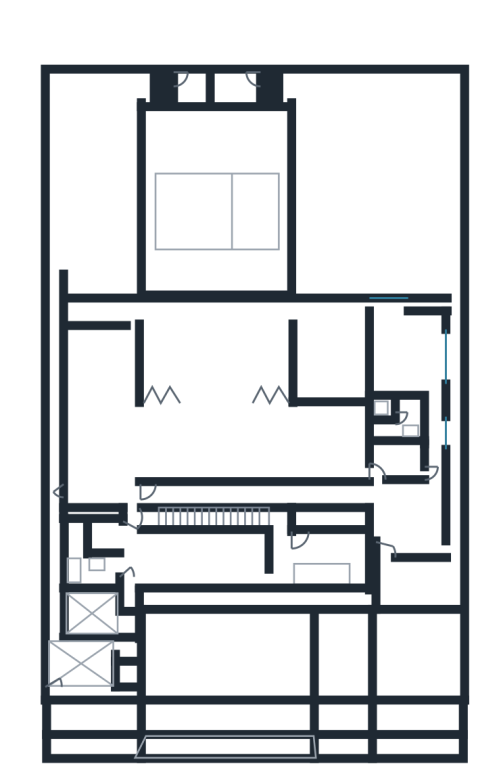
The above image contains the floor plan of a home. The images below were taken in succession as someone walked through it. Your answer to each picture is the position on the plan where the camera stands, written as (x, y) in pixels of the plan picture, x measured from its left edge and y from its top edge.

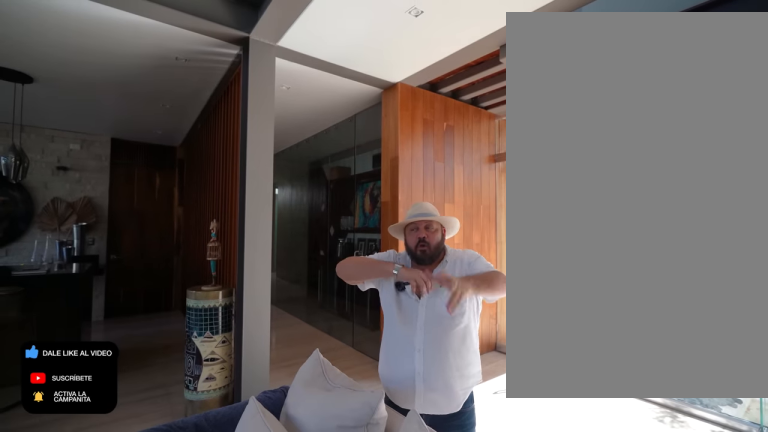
(283, 466)
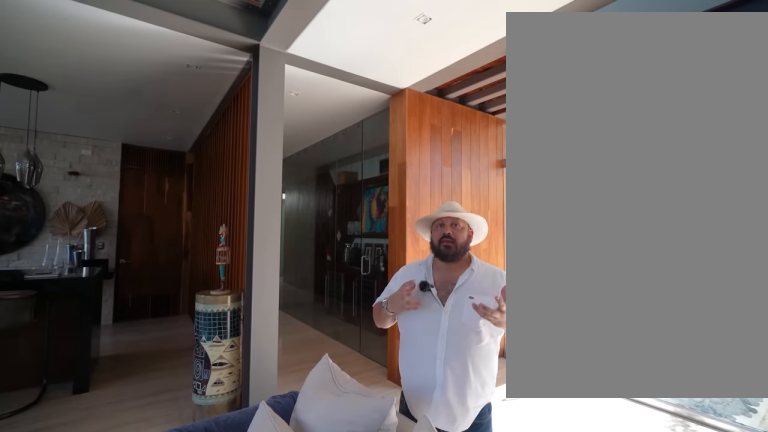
(275, 466)
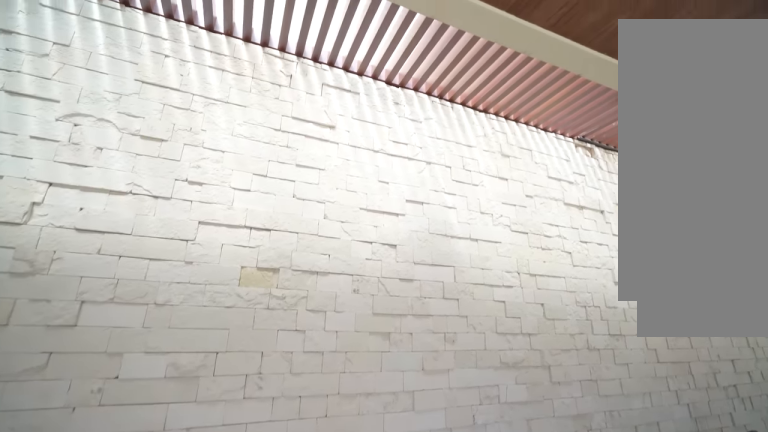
(192, 640)
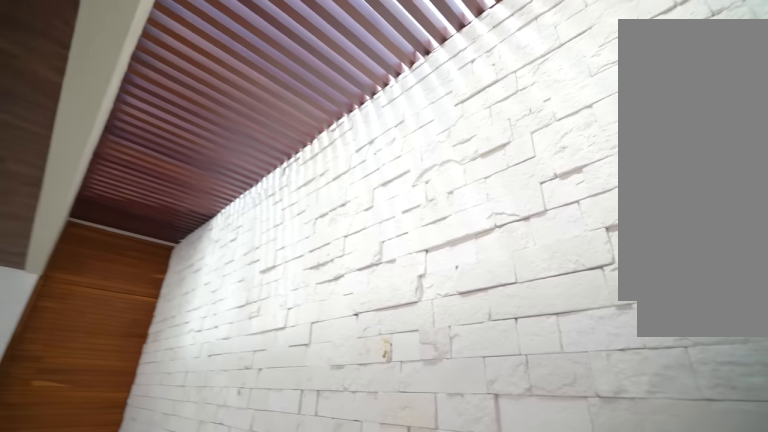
(191, 615)
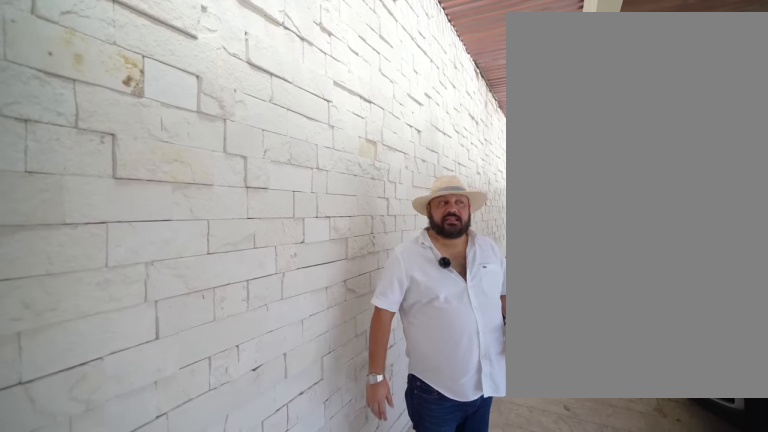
(188, 613)
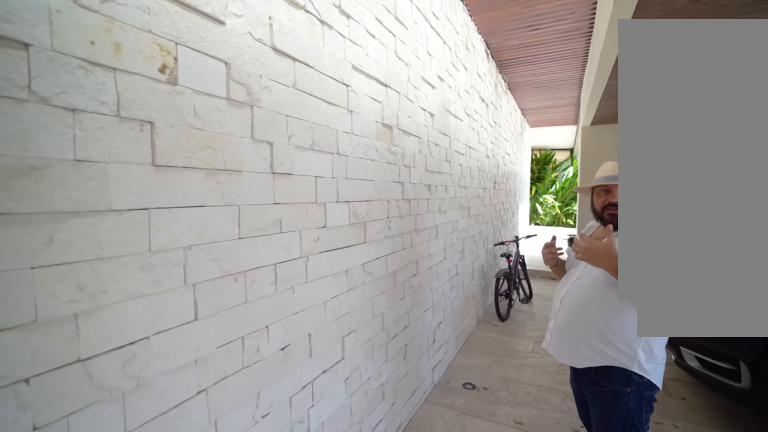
(187, 611)
